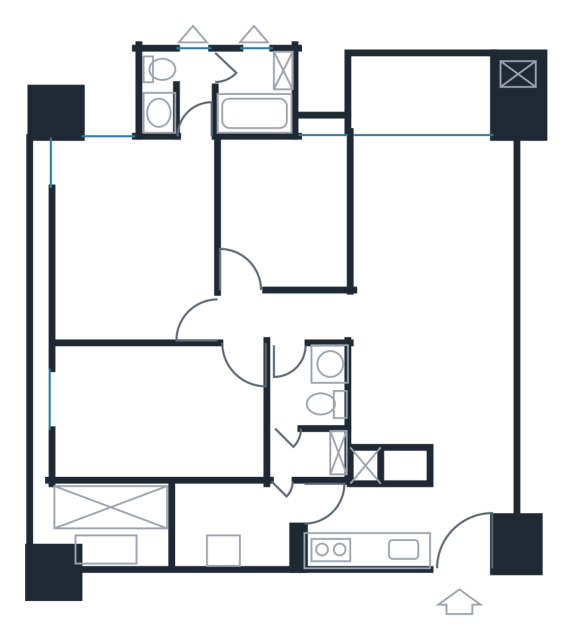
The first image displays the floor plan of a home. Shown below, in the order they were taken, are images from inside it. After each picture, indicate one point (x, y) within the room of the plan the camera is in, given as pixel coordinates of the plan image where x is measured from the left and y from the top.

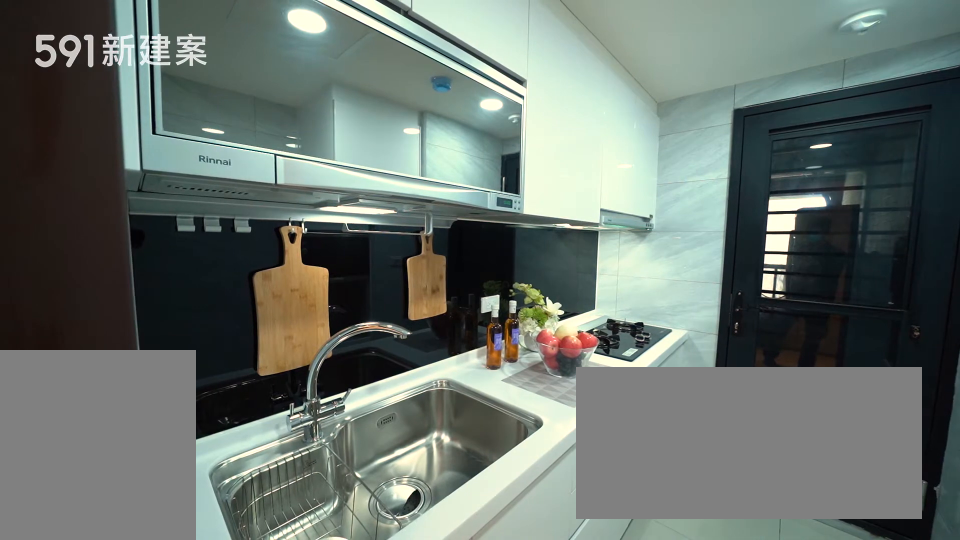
(364, 527)
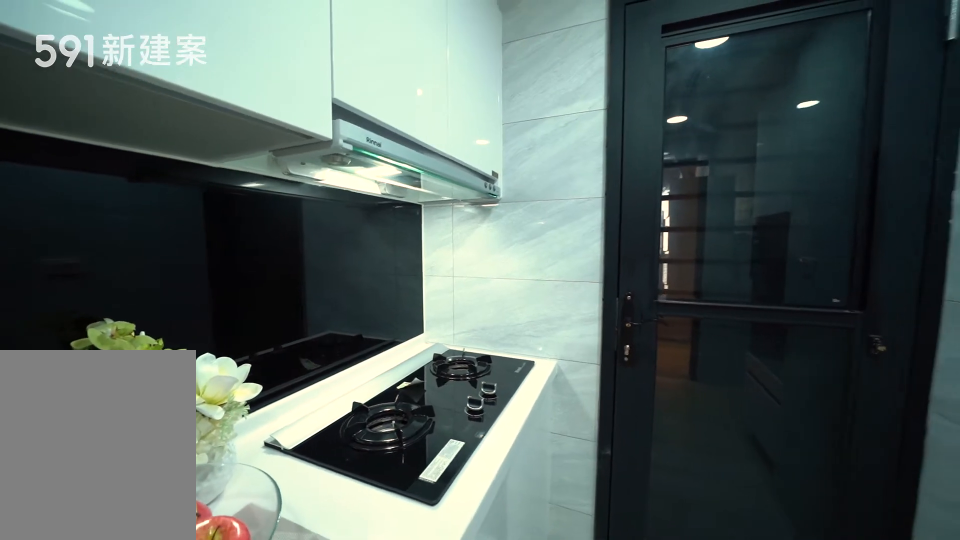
(364, 527)
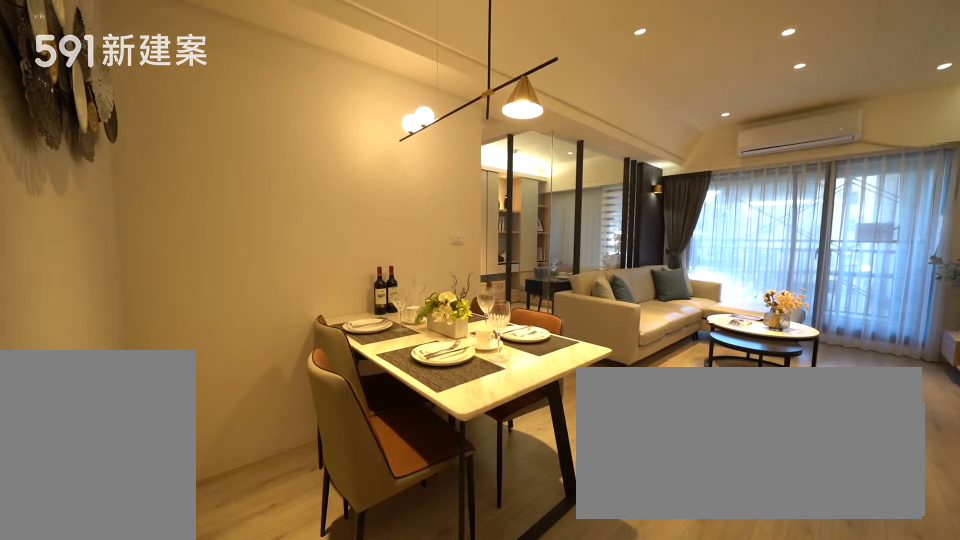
(402, 392)
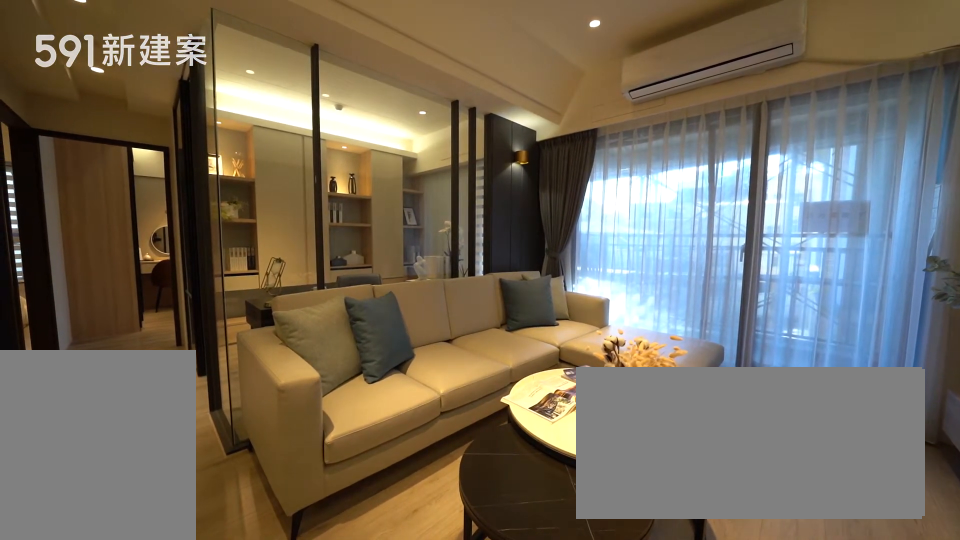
(425, 210)
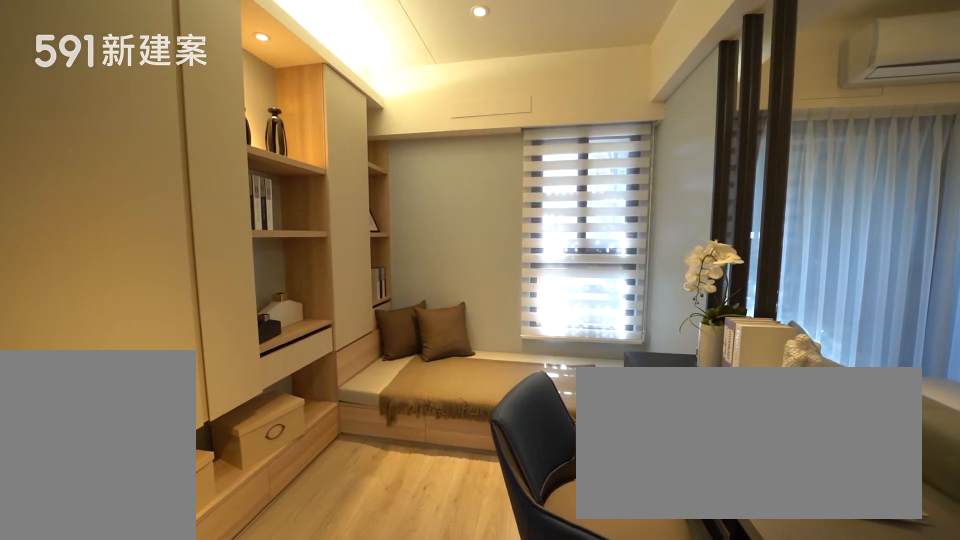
(280, 208)
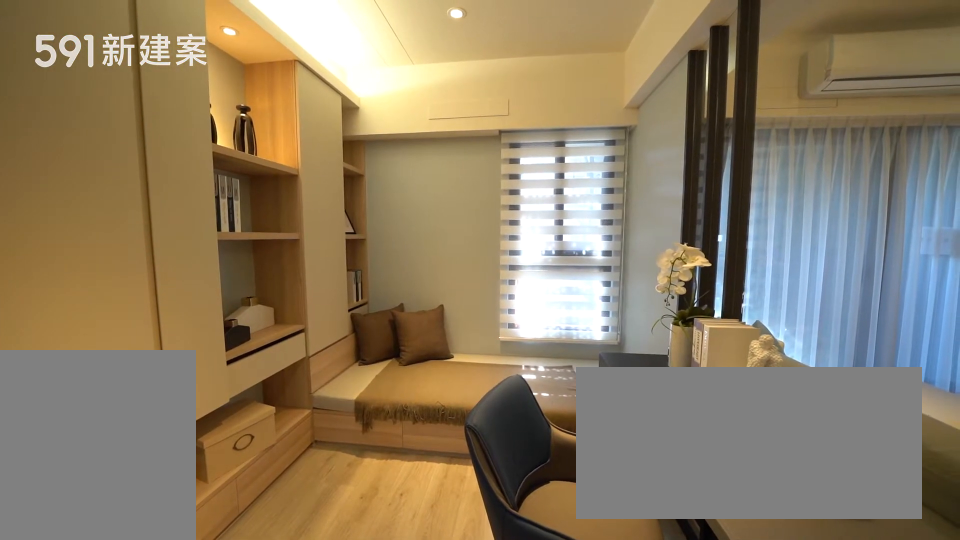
(280, 208)
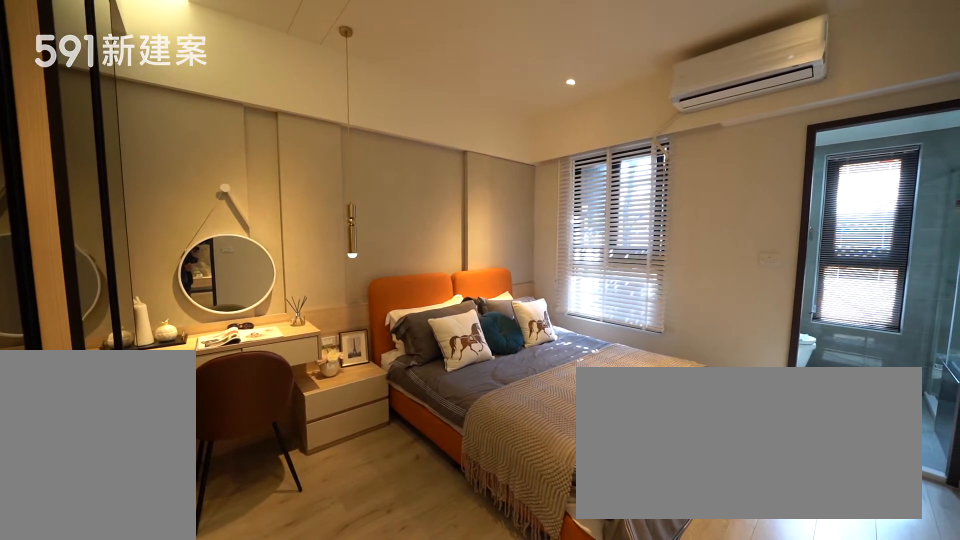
(131, 233)
